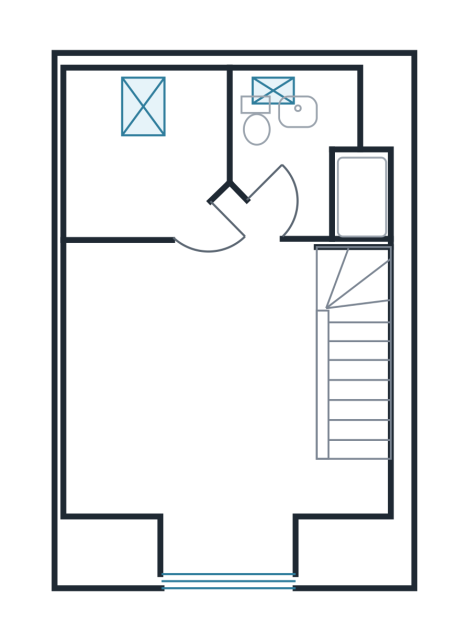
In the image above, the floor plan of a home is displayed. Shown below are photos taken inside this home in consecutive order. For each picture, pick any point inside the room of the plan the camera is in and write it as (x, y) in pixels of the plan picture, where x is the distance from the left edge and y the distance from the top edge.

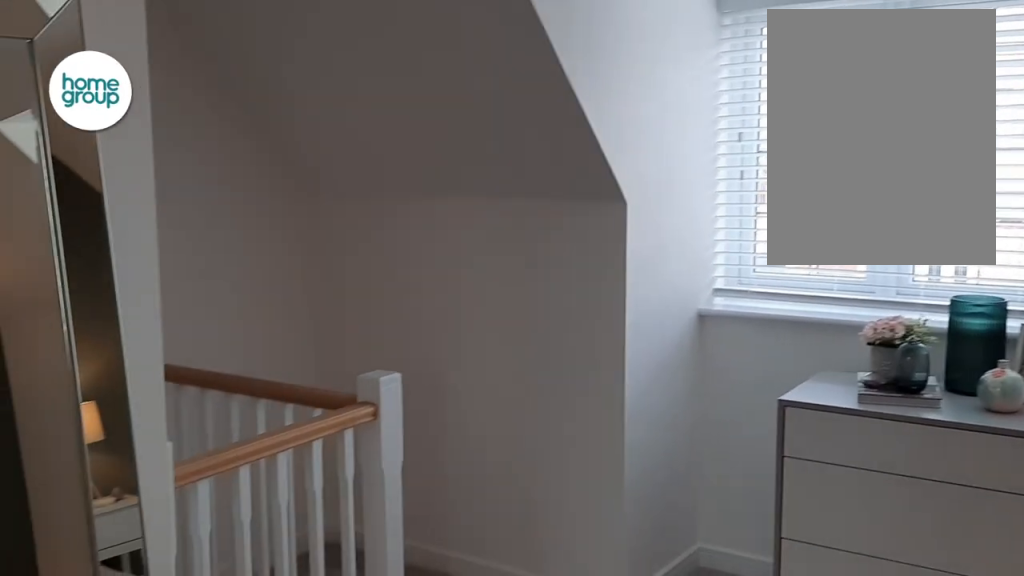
(195, 394)
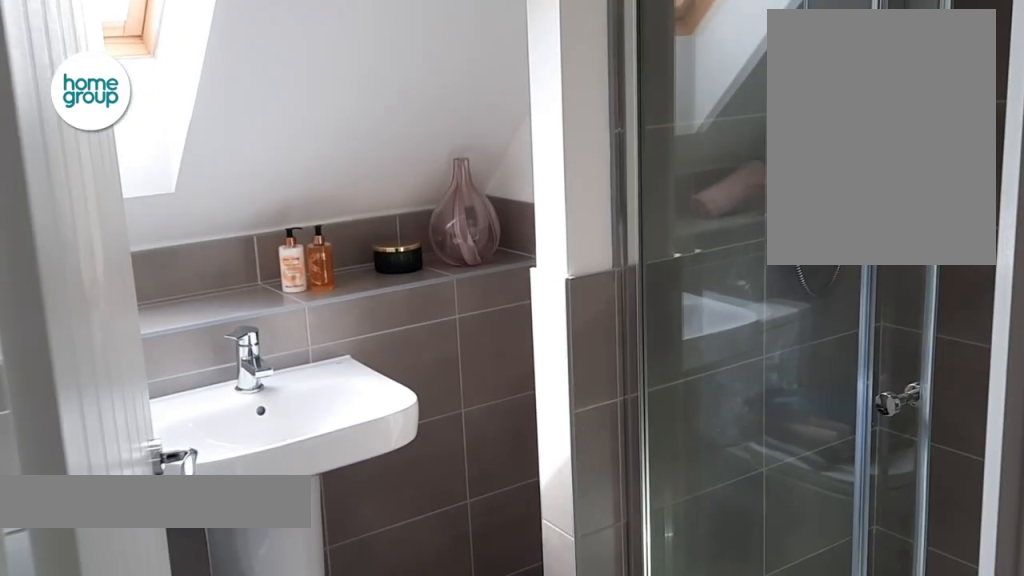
(308, 154)
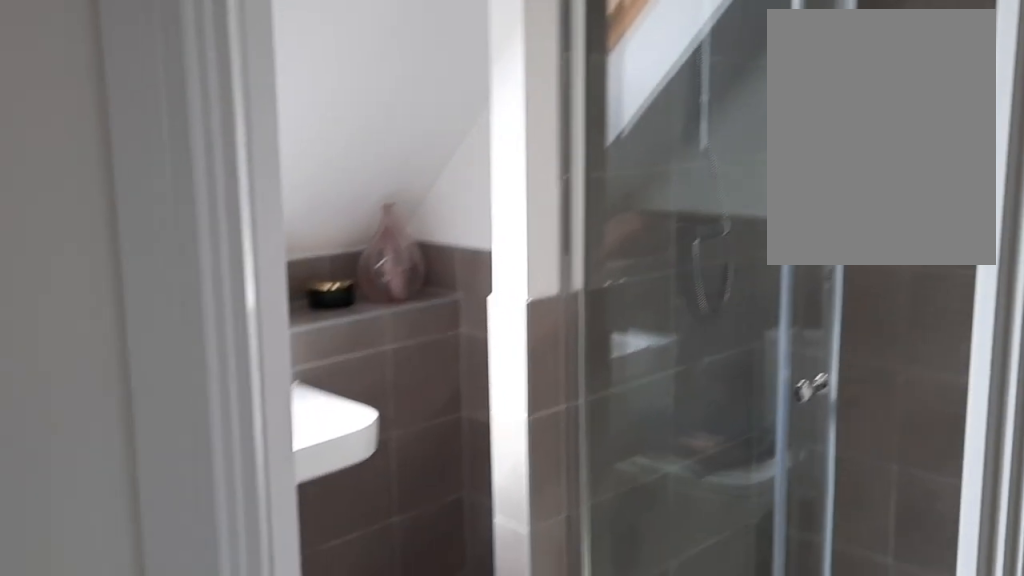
(308, 154)
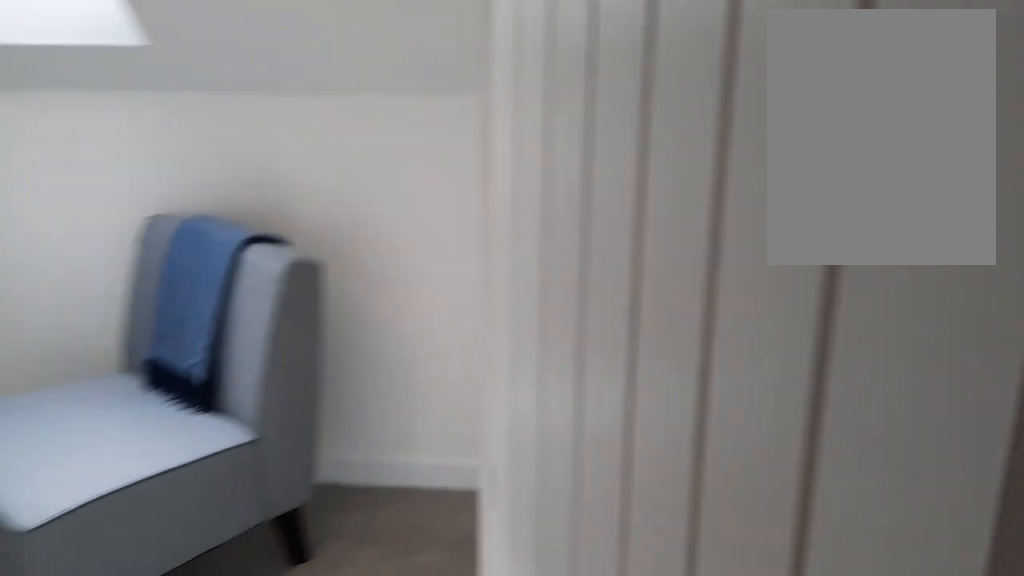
(140, 149)
